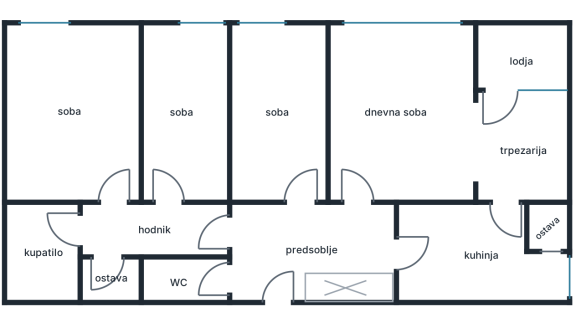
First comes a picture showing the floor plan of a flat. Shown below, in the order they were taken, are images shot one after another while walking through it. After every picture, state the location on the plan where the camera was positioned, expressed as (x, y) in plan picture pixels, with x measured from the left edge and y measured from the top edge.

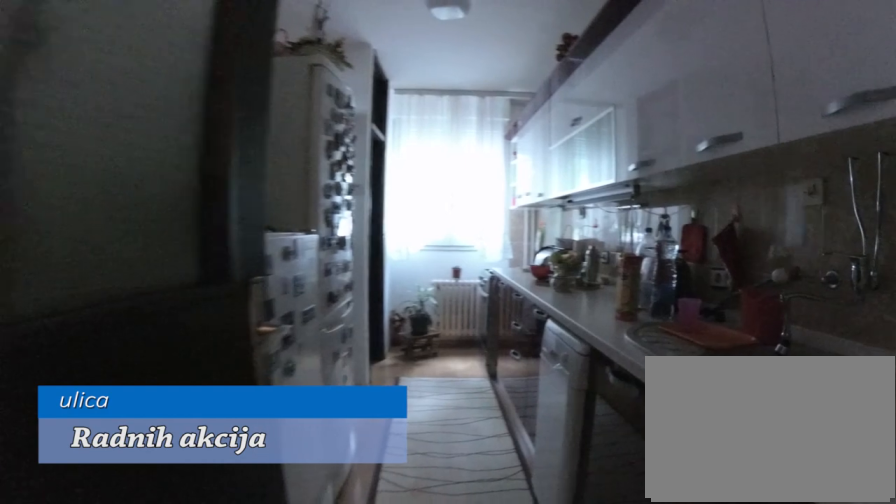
(395, 267)
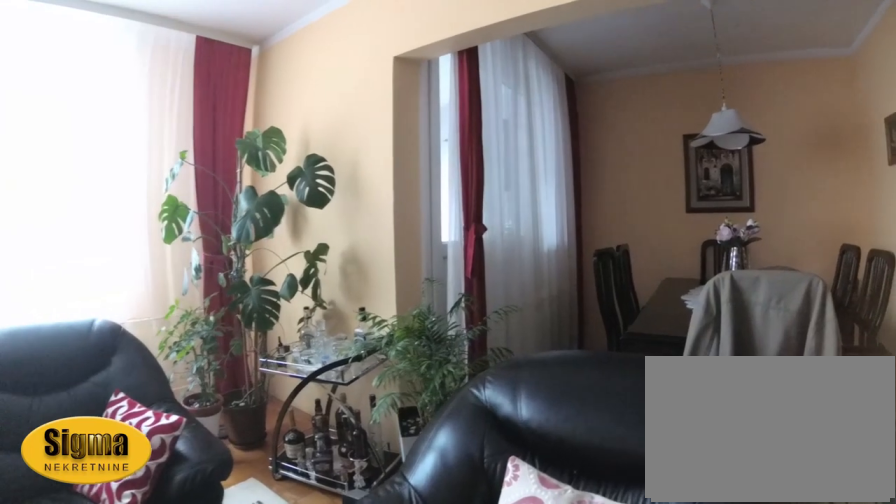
(364, 114)
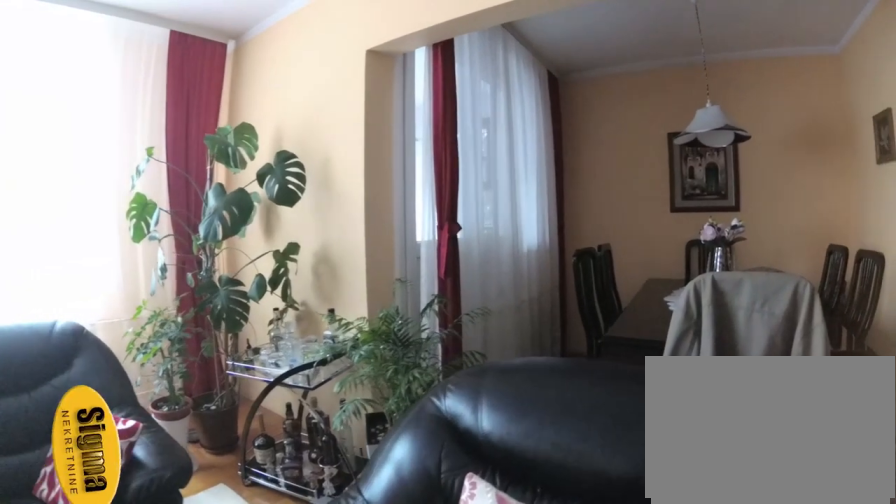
(367, 113)
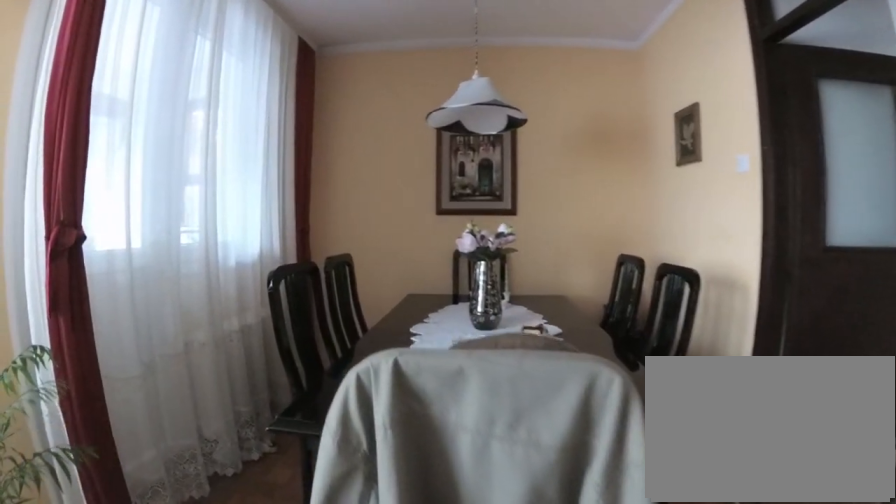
(402, 119)
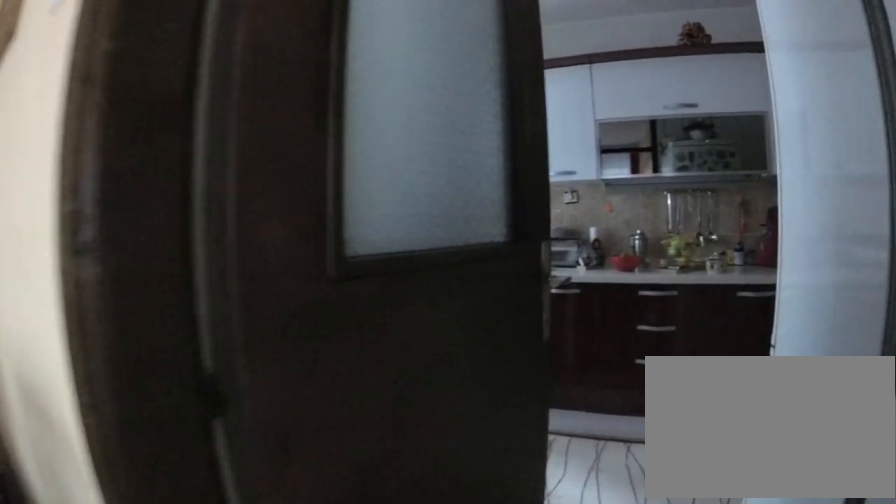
(485, 150)
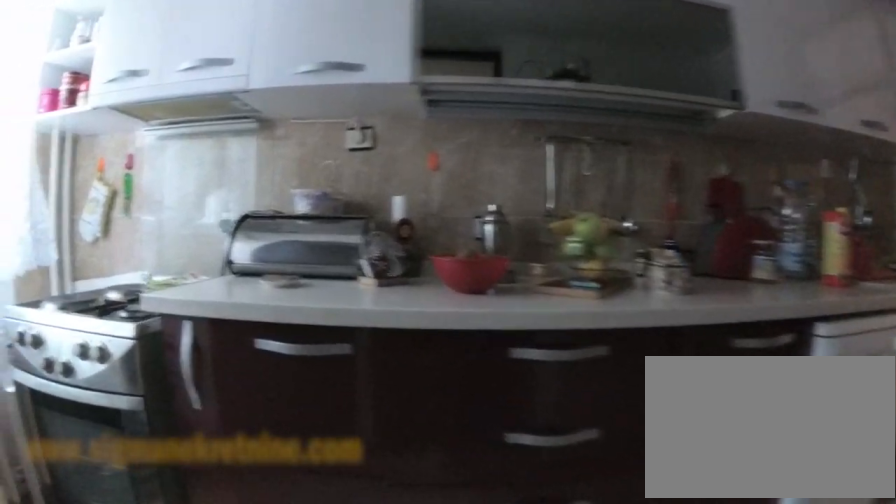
(497, 235)
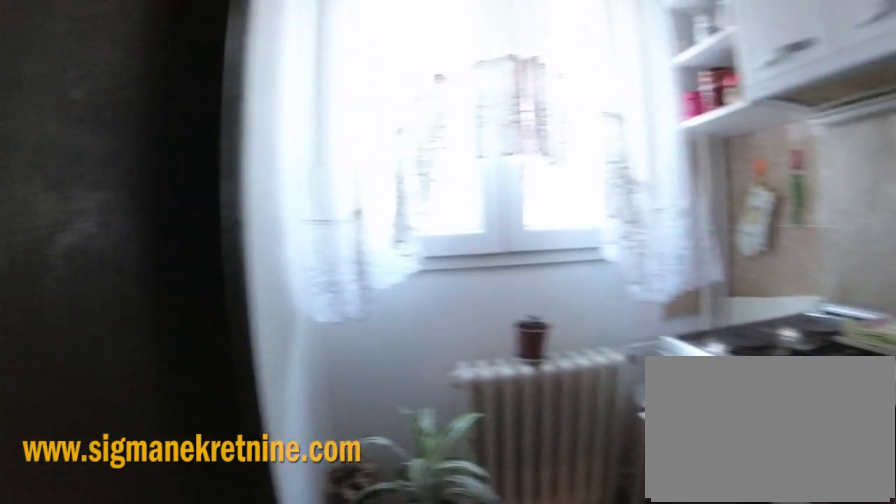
(485, 244)
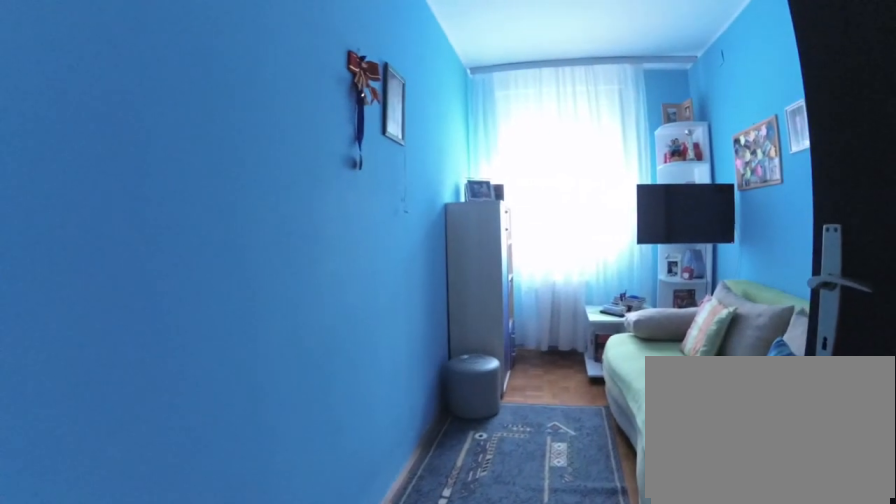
(299, 203)
